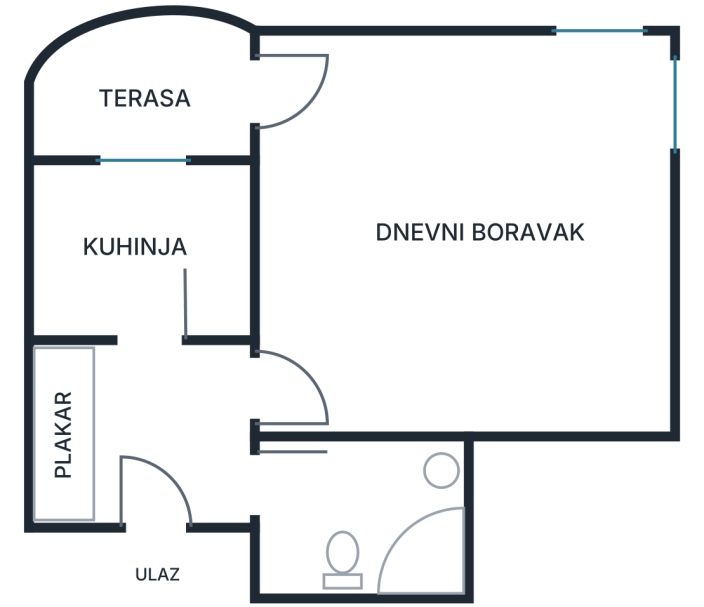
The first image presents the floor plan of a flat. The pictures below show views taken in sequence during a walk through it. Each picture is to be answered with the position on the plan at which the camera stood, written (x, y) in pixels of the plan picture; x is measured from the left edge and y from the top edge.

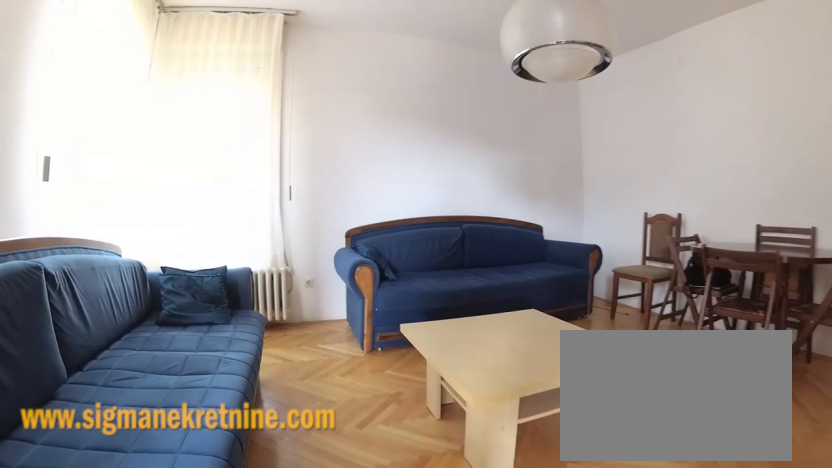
(360, 146)
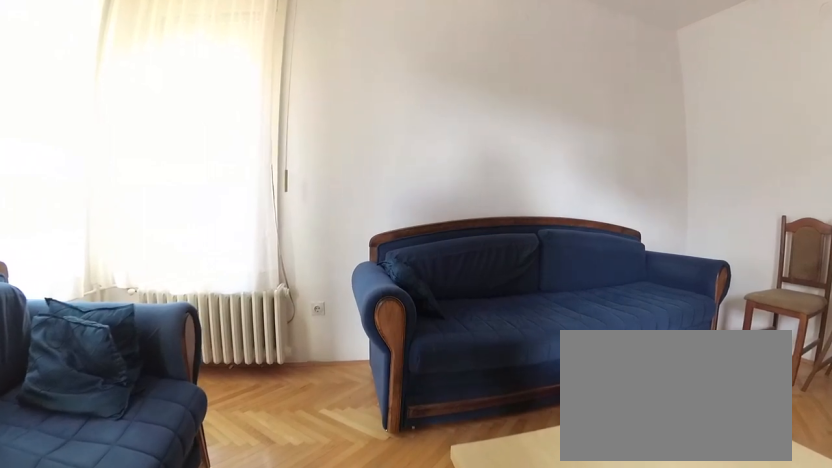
(404, 183)
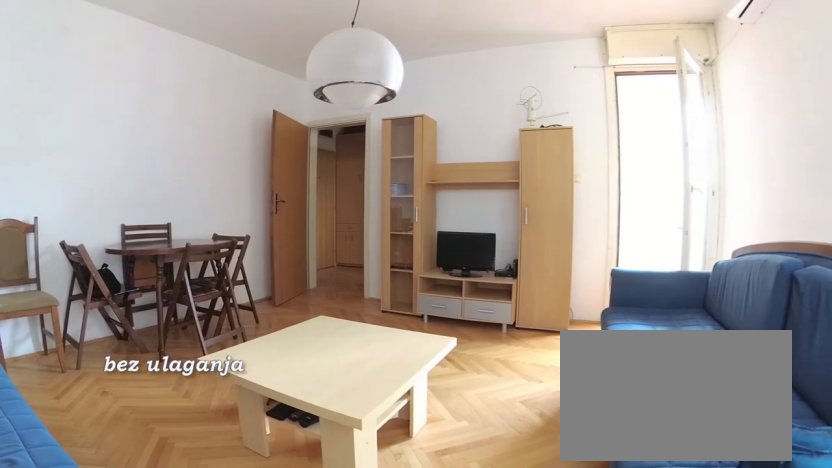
(598, 123)
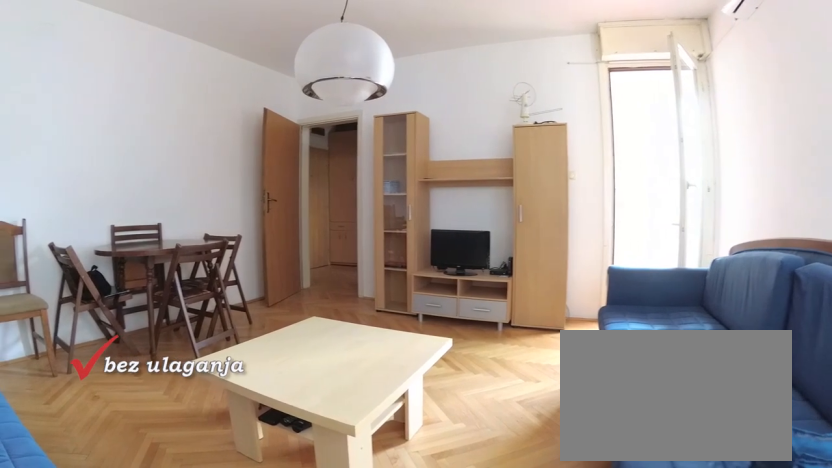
(610, 119)
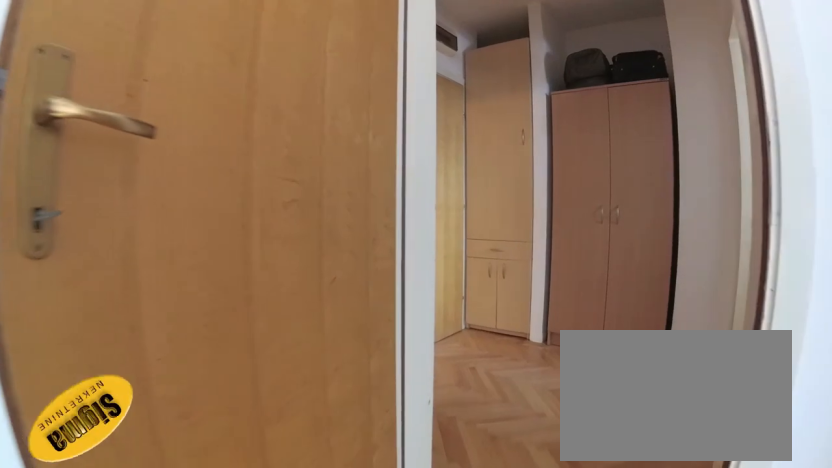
(359, 363)
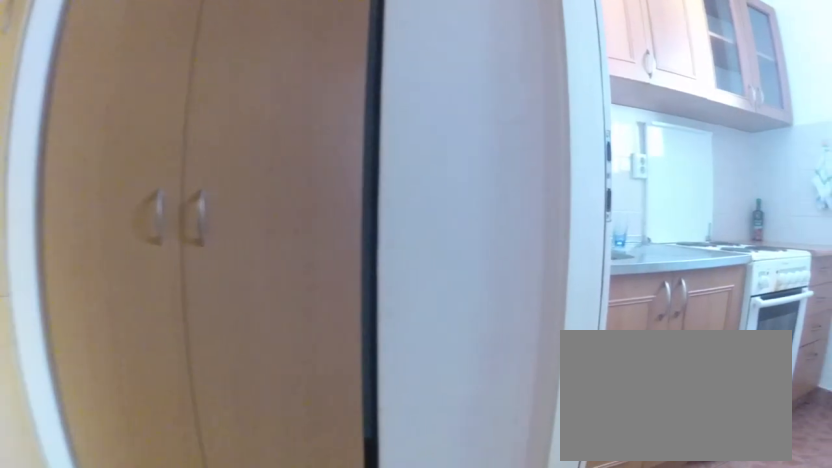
(226, 381)
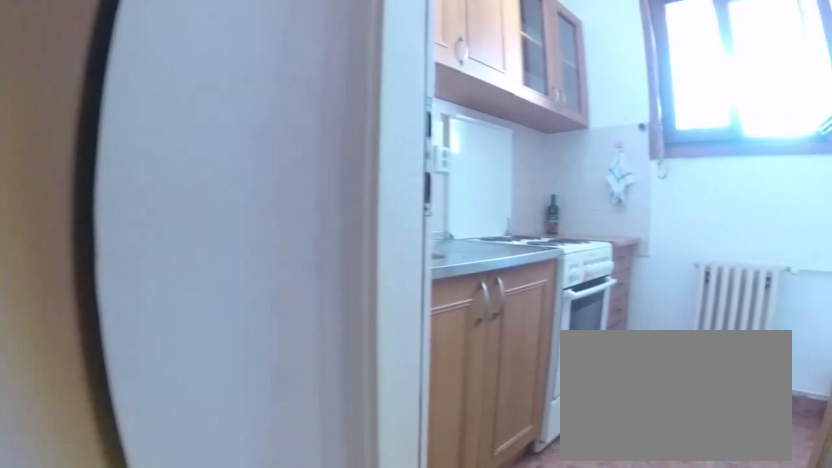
(206, 382)
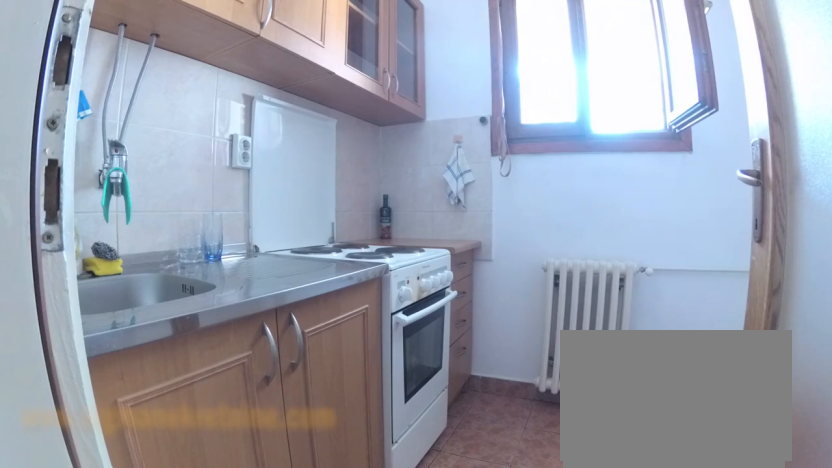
(157, 377)
